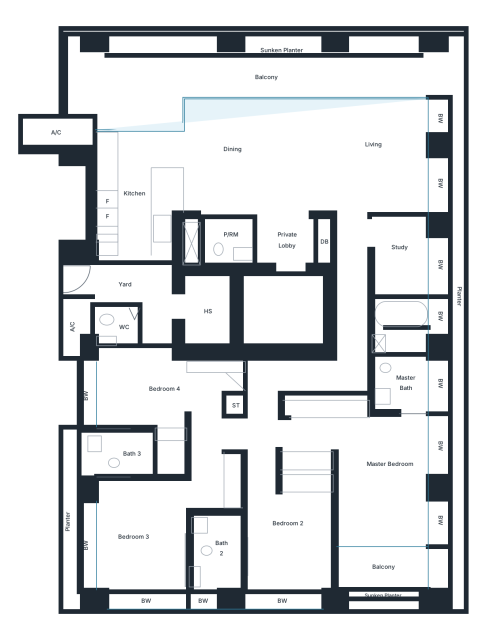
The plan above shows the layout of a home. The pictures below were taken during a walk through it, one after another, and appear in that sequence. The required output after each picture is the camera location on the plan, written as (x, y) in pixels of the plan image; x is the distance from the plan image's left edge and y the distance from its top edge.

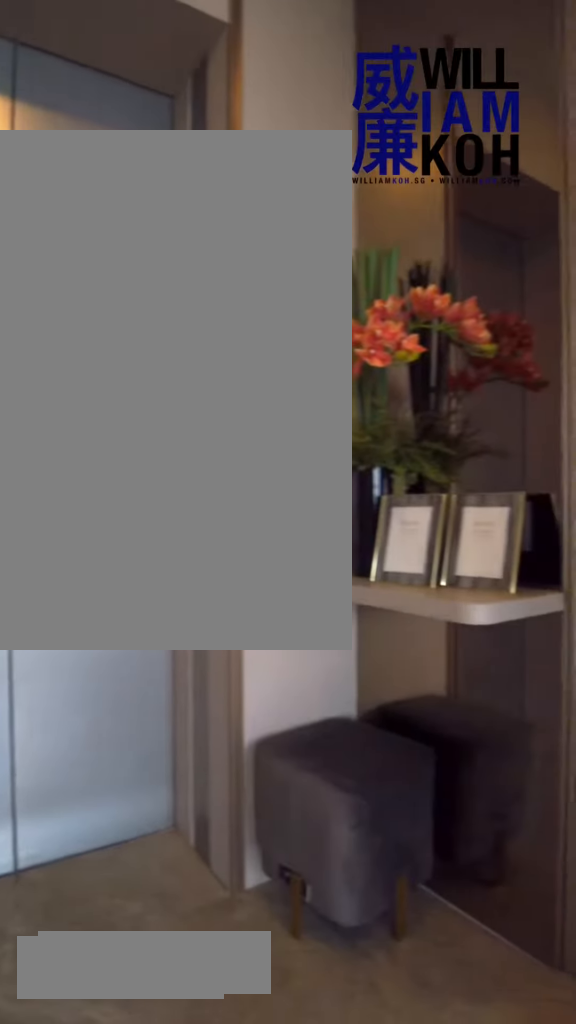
(291, 241)
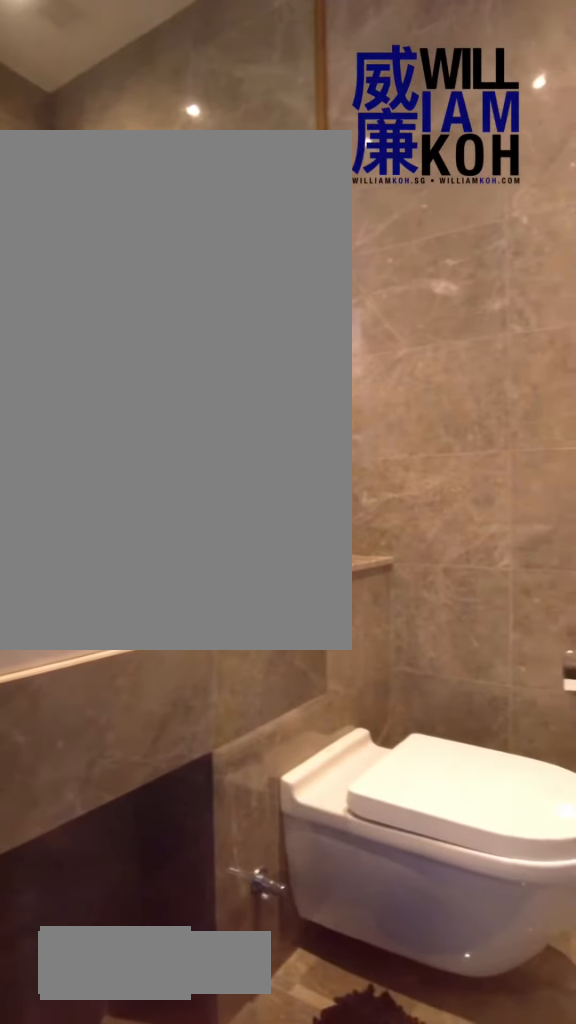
(232, 240)
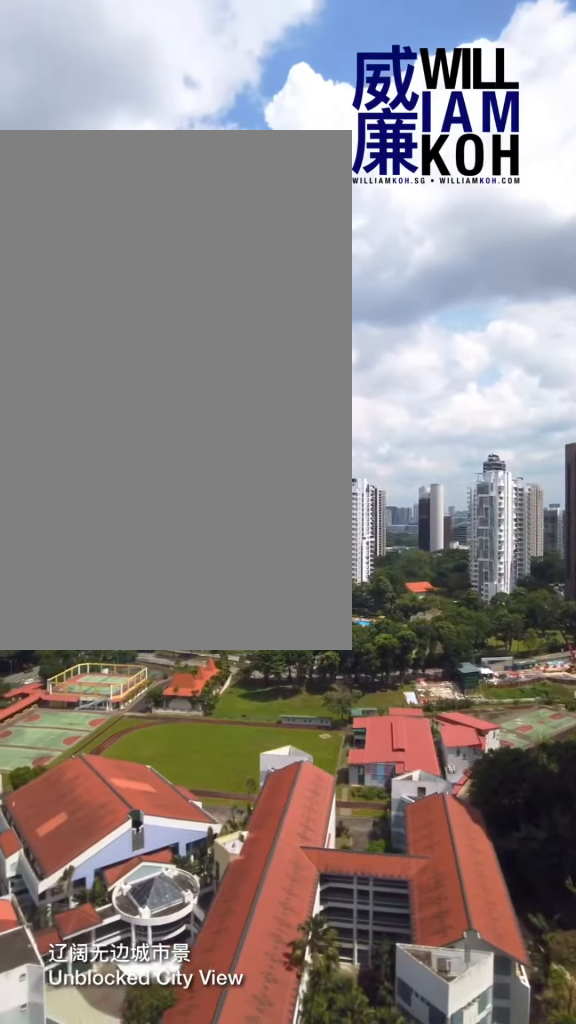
(169, 60)
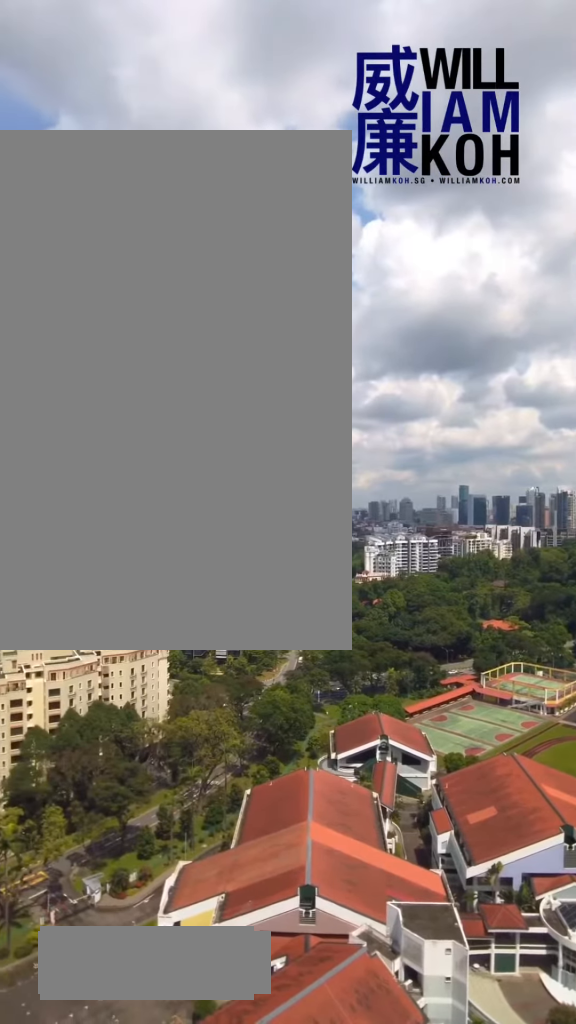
(169, 61)
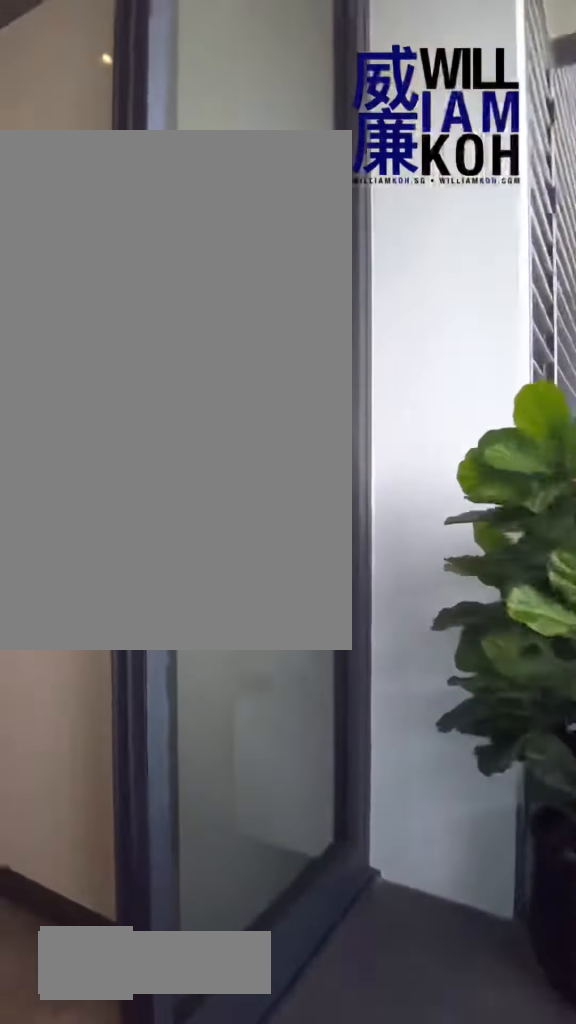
(150, 87)
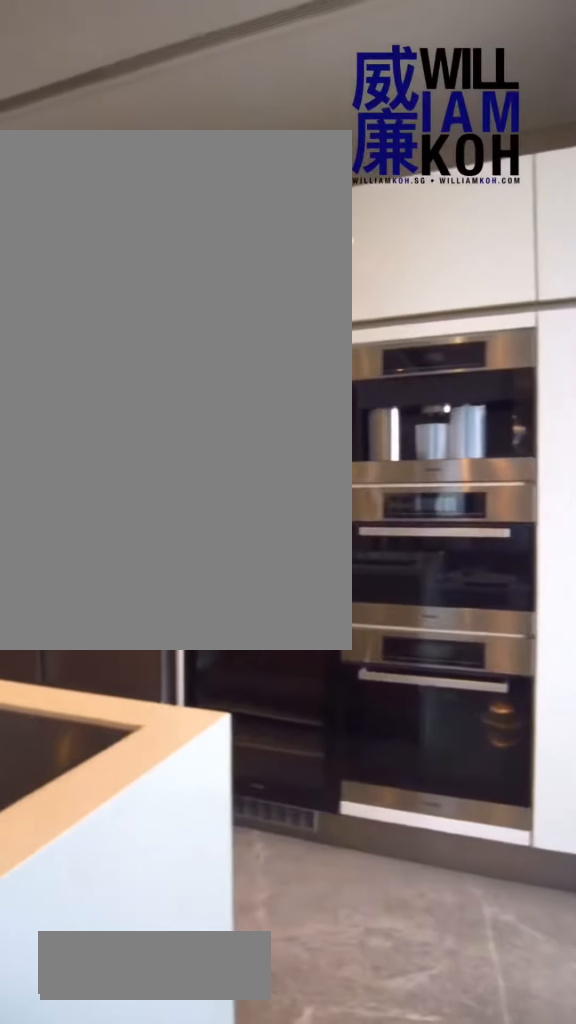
(170, 150)
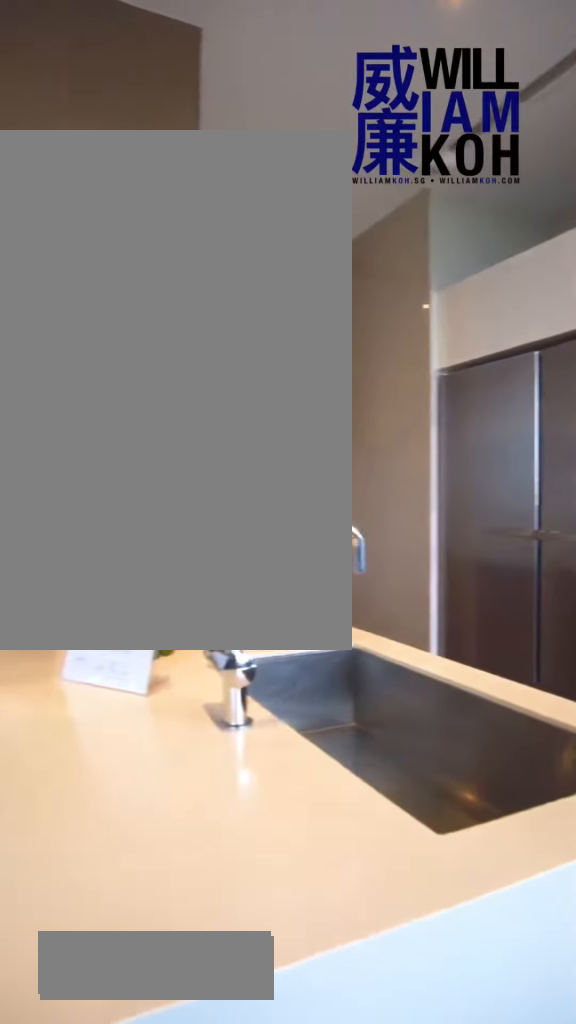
(170, 150)
